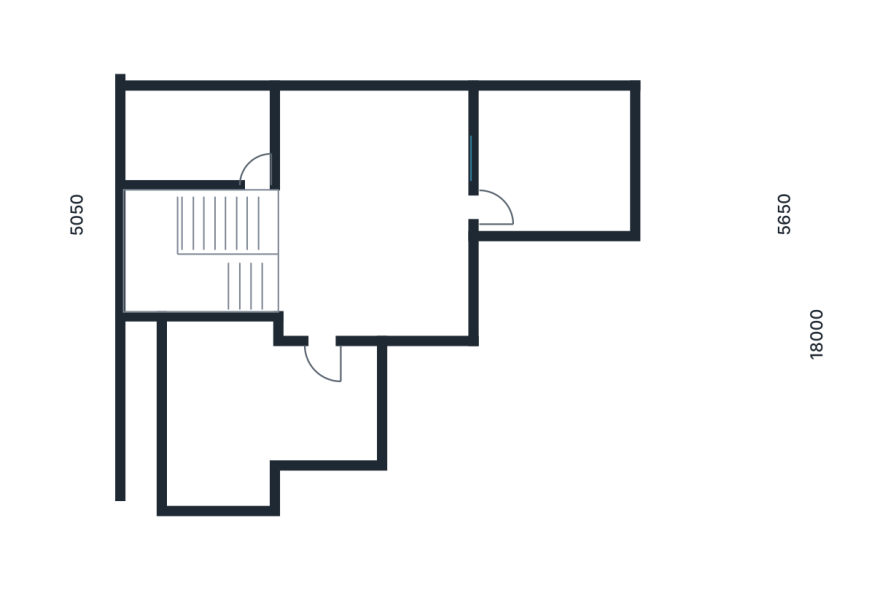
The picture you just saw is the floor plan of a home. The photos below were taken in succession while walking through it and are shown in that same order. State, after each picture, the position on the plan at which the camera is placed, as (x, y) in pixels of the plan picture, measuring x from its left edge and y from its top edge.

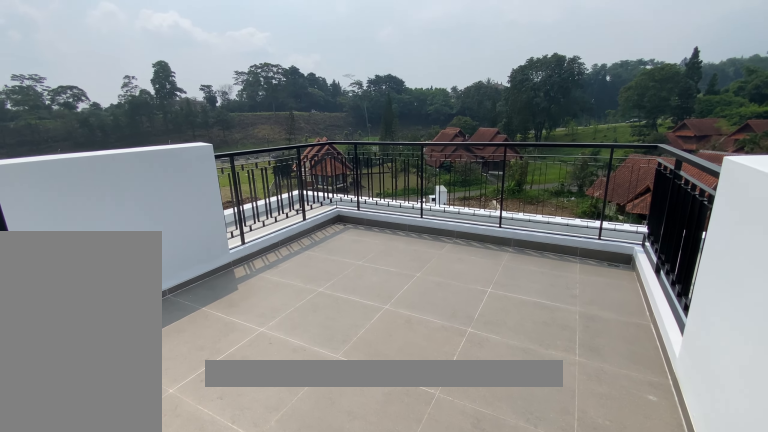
(552, 146)
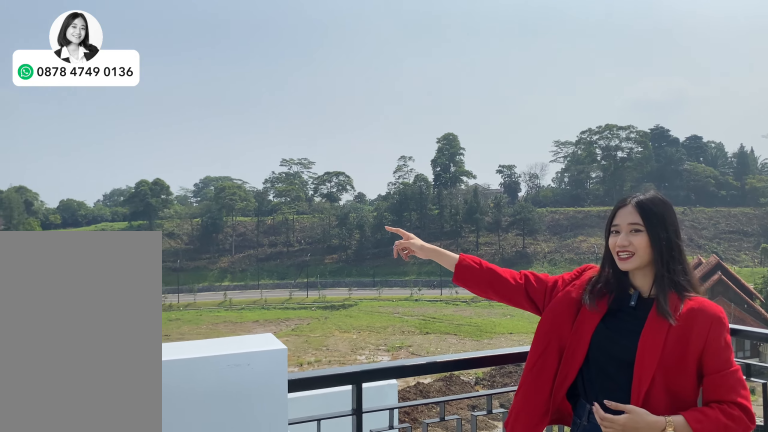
(552, 146)
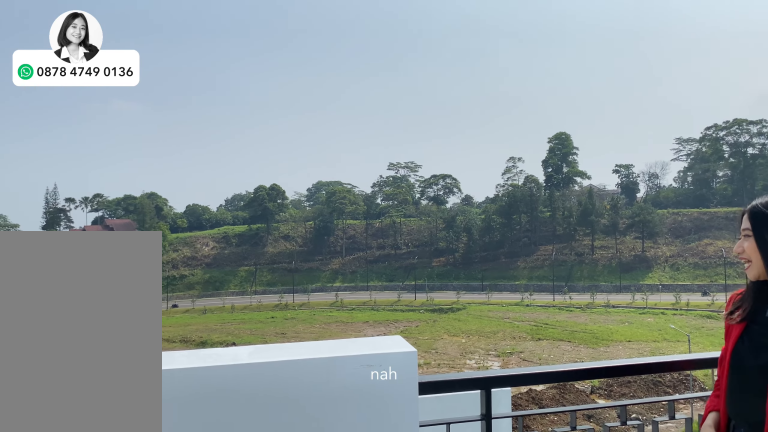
(552, 146)
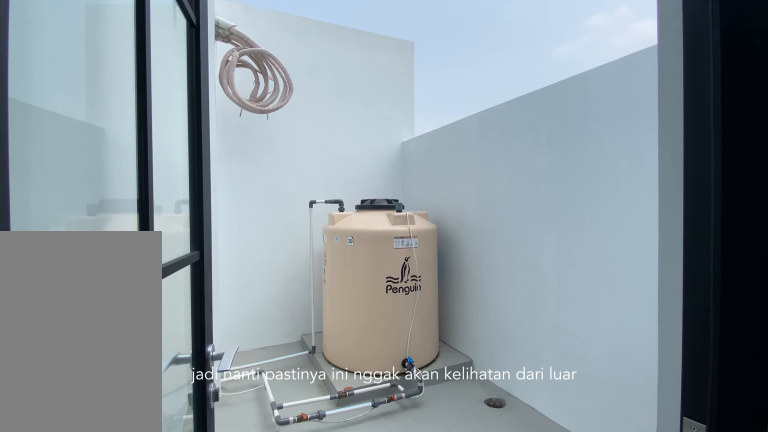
(200, 127)
